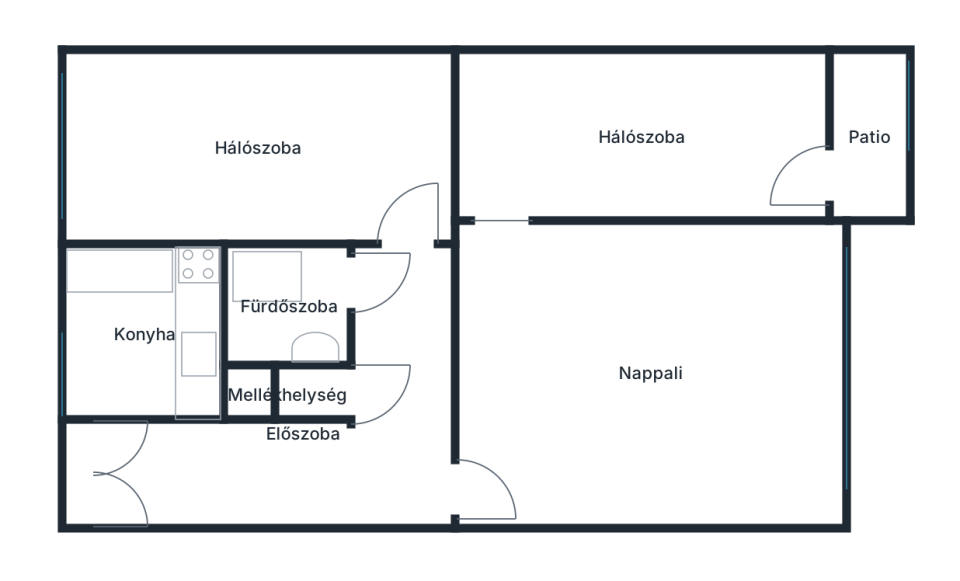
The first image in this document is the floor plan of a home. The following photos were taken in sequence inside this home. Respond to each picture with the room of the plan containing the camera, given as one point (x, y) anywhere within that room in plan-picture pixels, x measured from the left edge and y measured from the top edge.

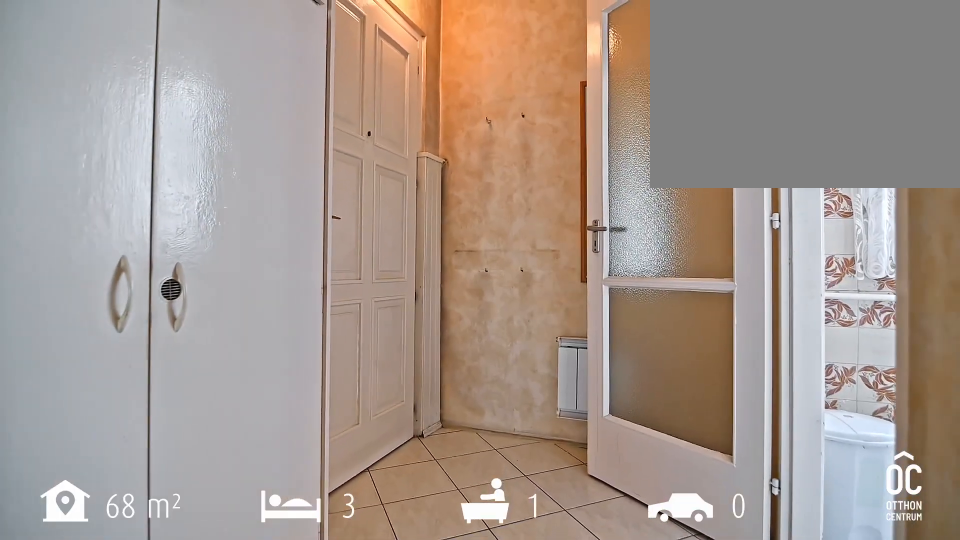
(281, 476)
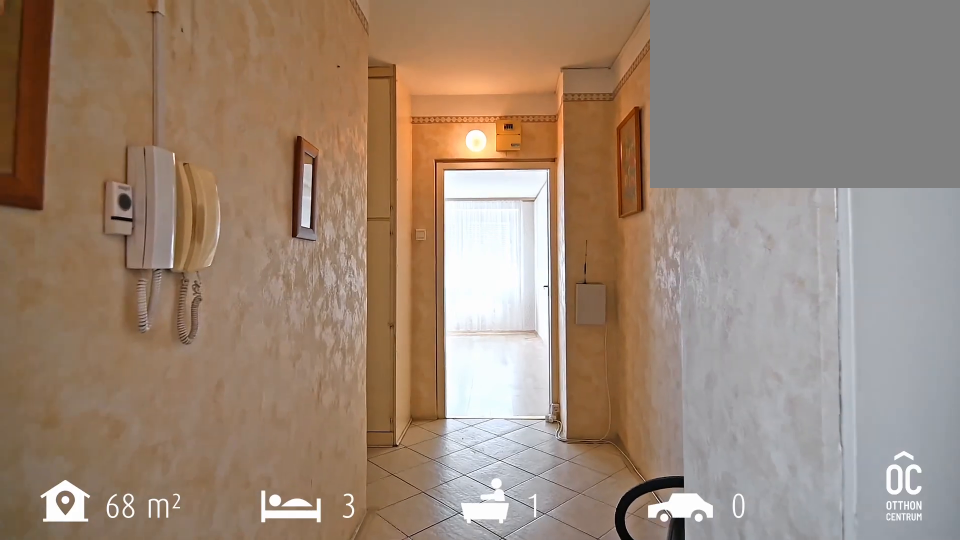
(281, 476)
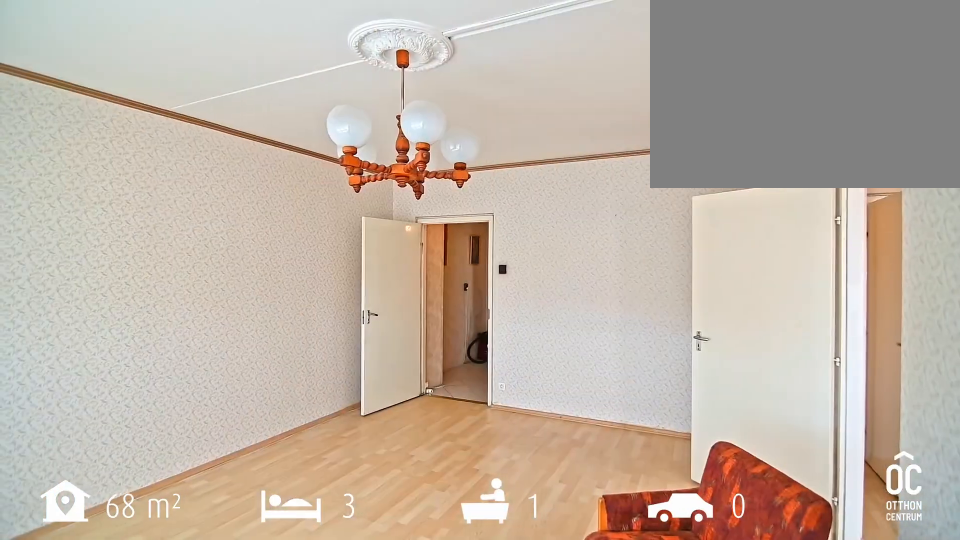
(652, 380)
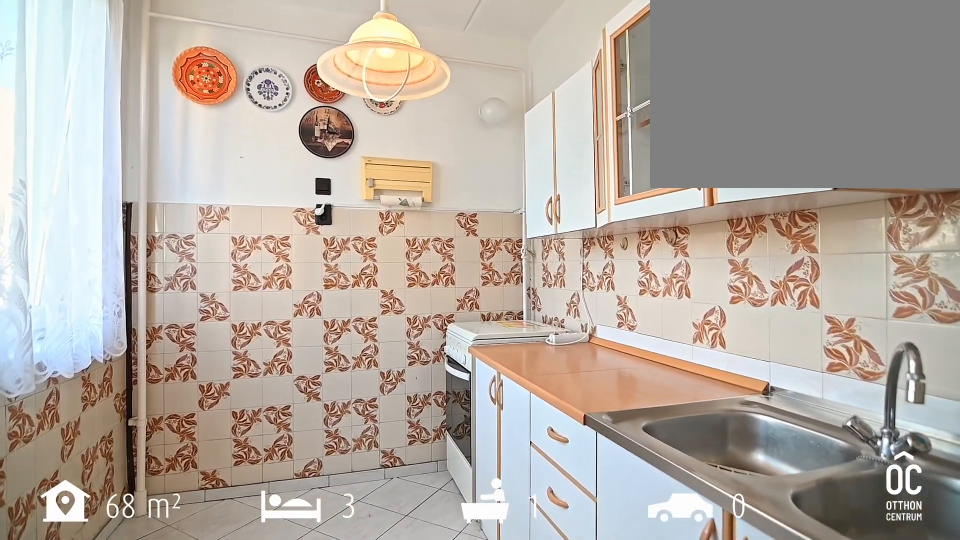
(142, 335)
